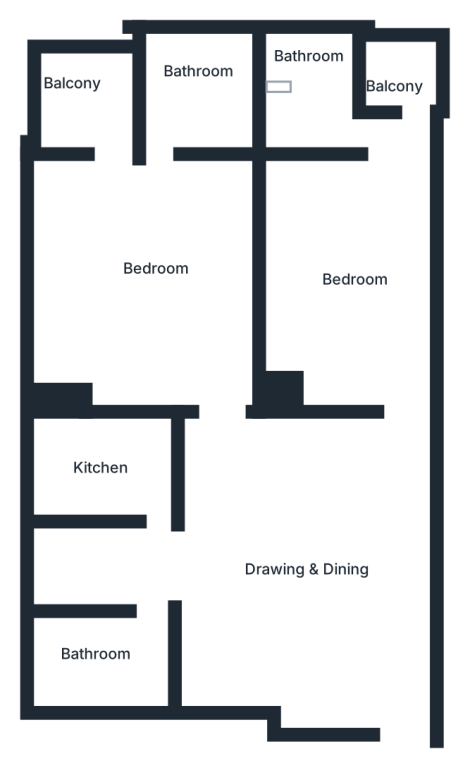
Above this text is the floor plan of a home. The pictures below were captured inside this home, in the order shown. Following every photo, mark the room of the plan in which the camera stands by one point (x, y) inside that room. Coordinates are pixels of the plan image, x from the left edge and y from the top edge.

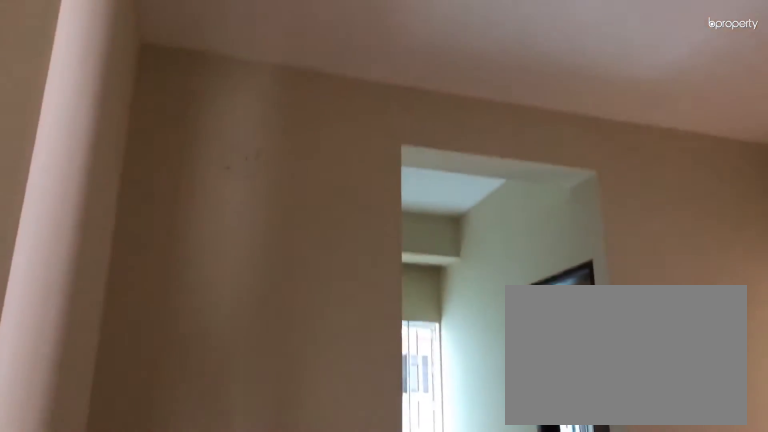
(321, 562)
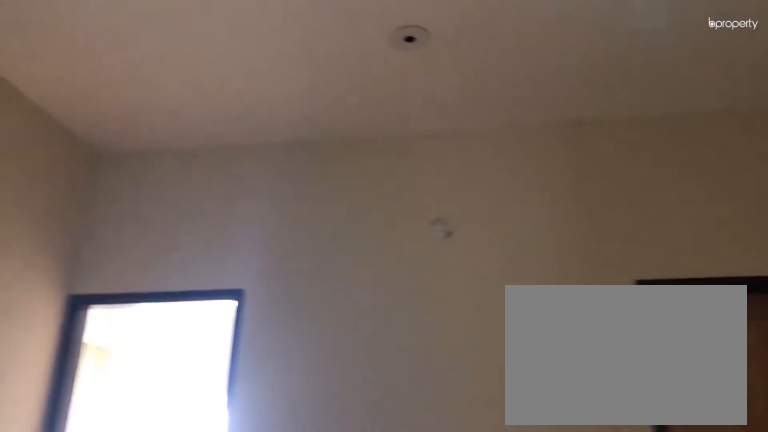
(321, 562)
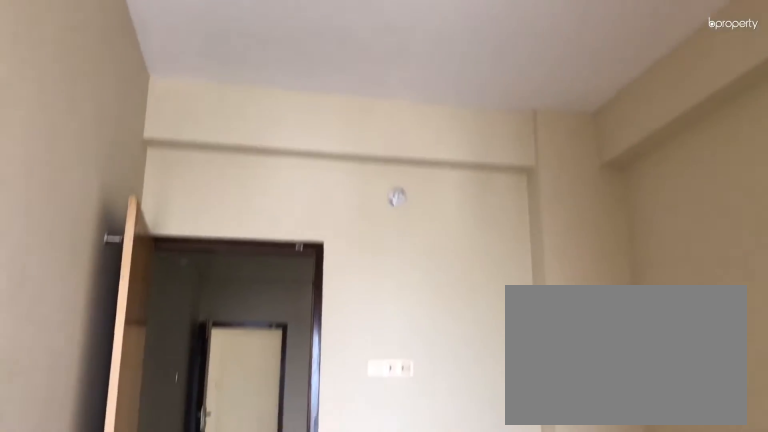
(369, 262)
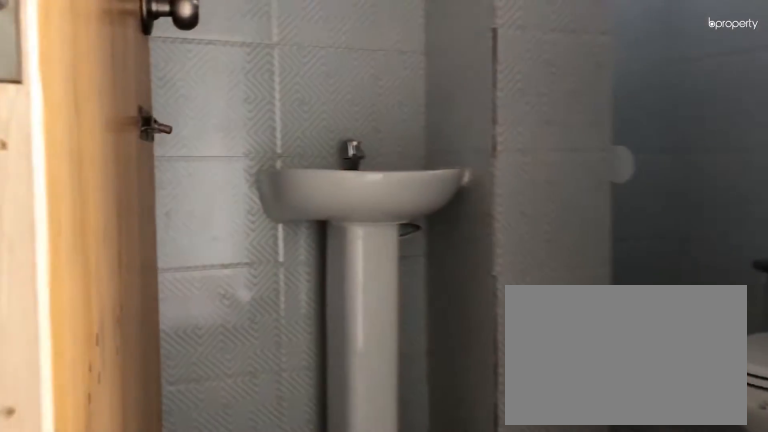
(318, 102)
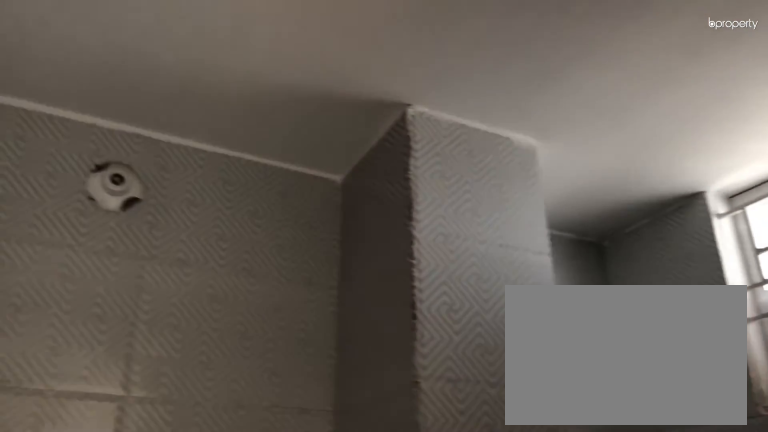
(318, 102)
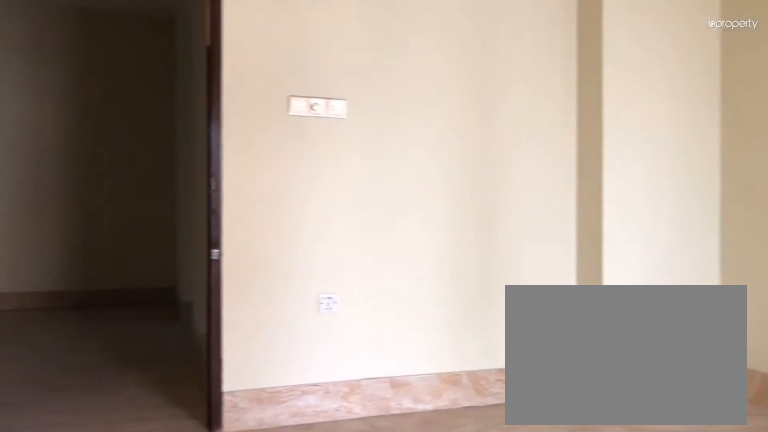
(139, 255)
